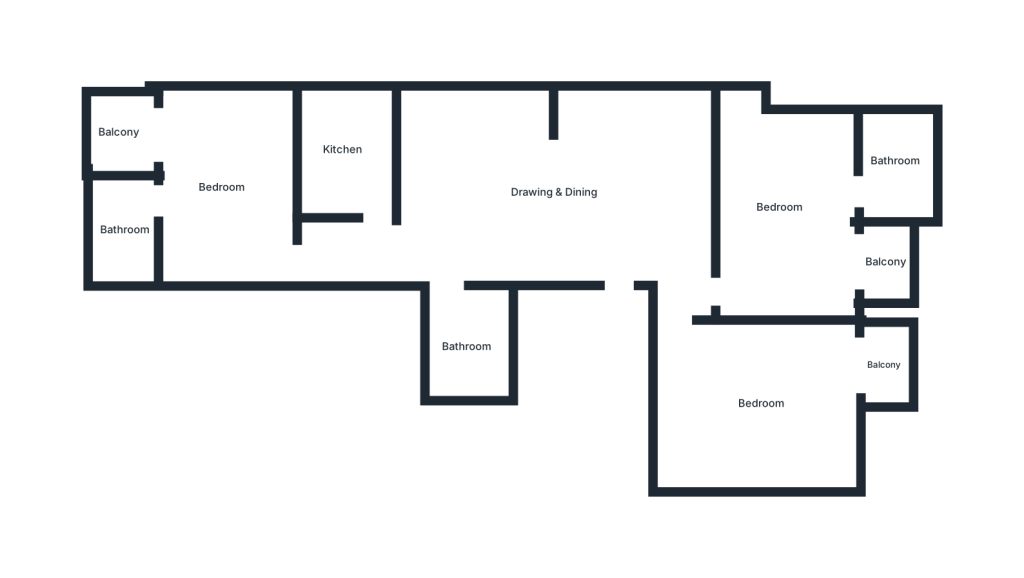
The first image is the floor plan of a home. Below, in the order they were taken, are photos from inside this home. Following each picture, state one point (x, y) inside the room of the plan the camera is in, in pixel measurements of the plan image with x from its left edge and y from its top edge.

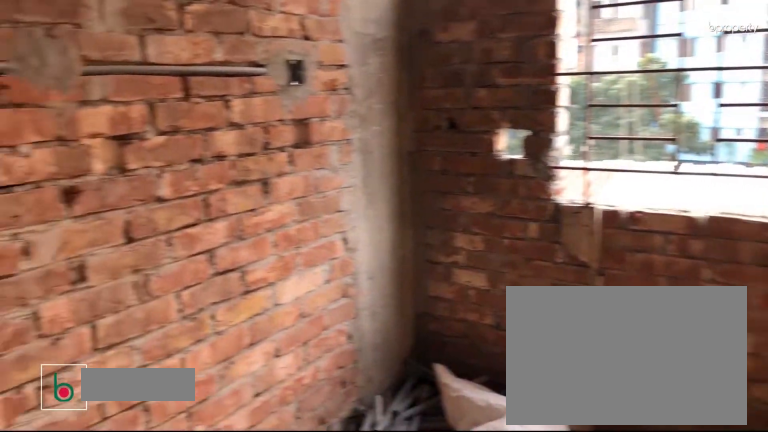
(344, 148)
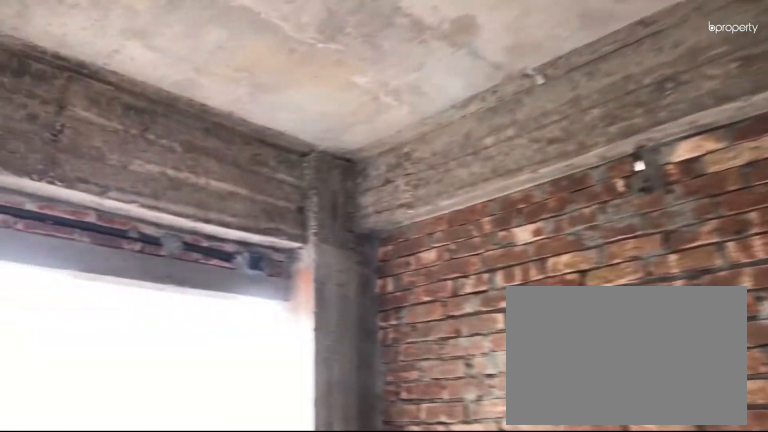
(216, 190)
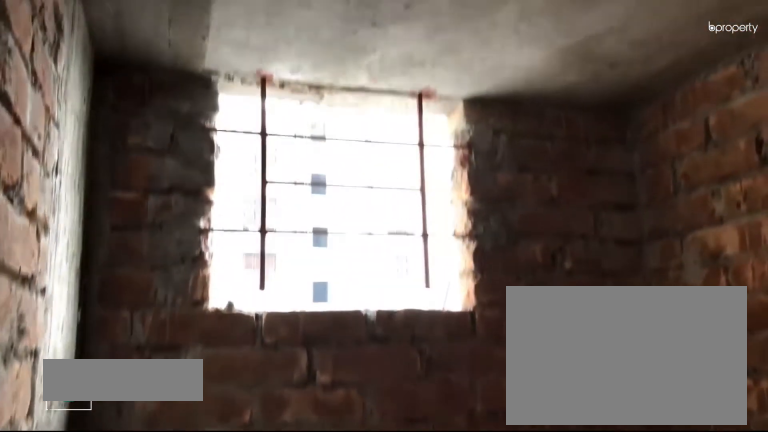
(120, 233)
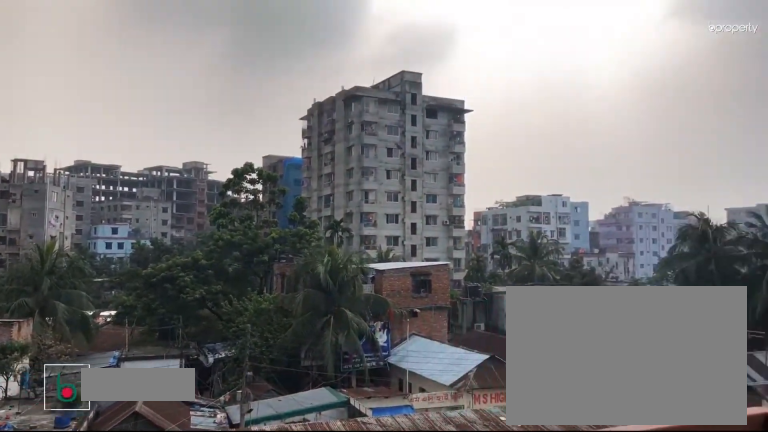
(120, 133)
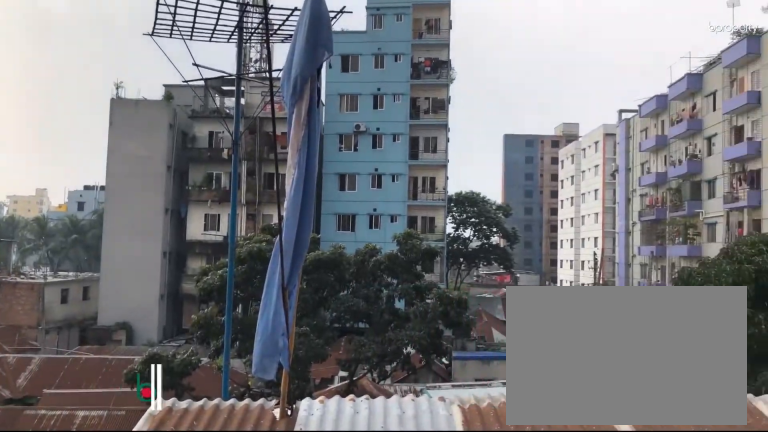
(120, 133)
